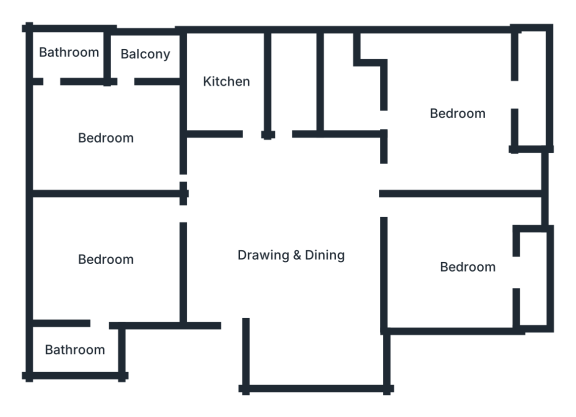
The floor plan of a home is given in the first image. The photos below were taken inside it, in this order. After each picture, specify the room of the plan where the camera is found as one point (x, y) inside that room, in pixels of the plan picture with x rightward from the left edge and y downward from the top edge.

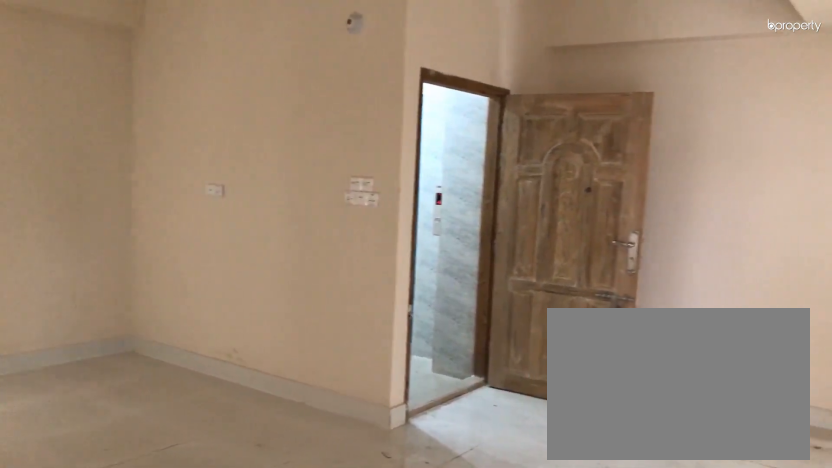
(298, 253)
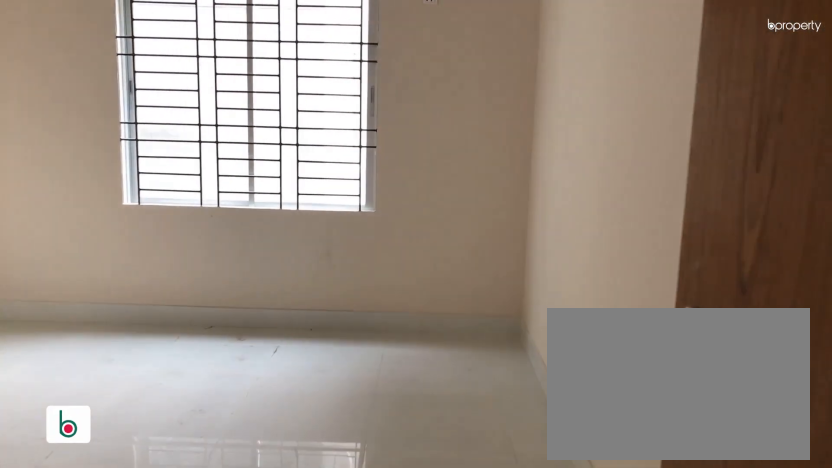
(106, 259)
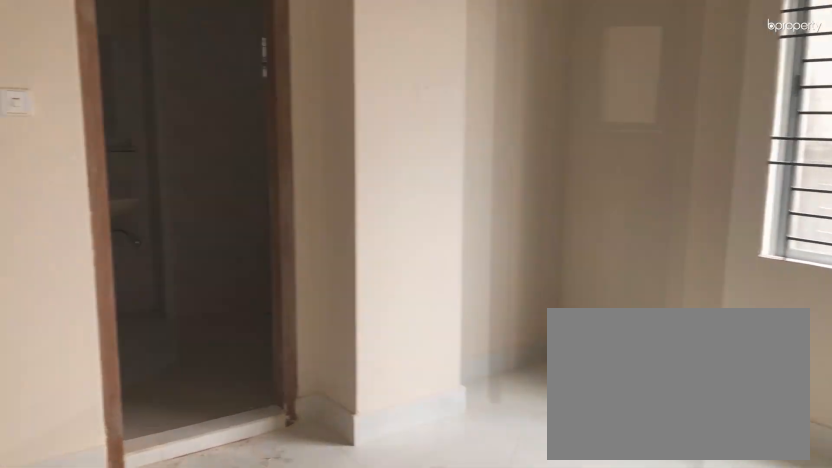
(106, 259)
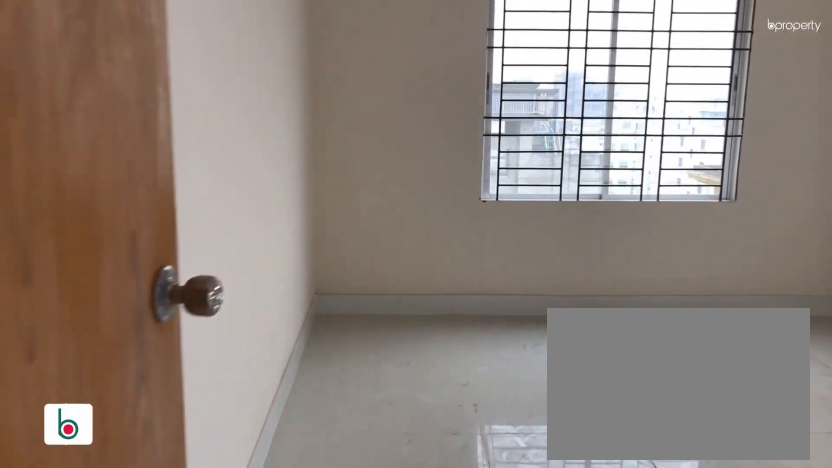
(107, 137)
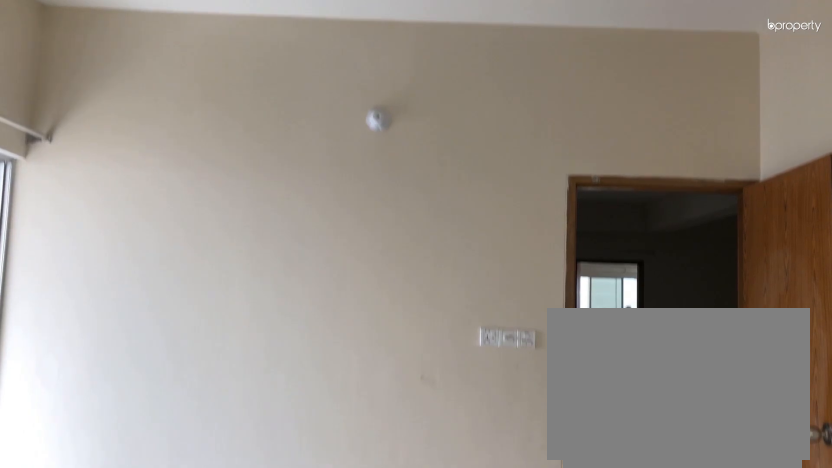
(107, 137)
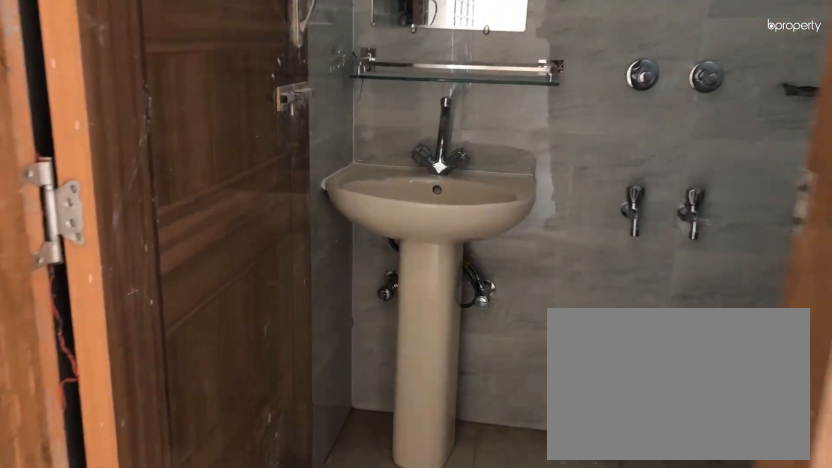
(70, 56)
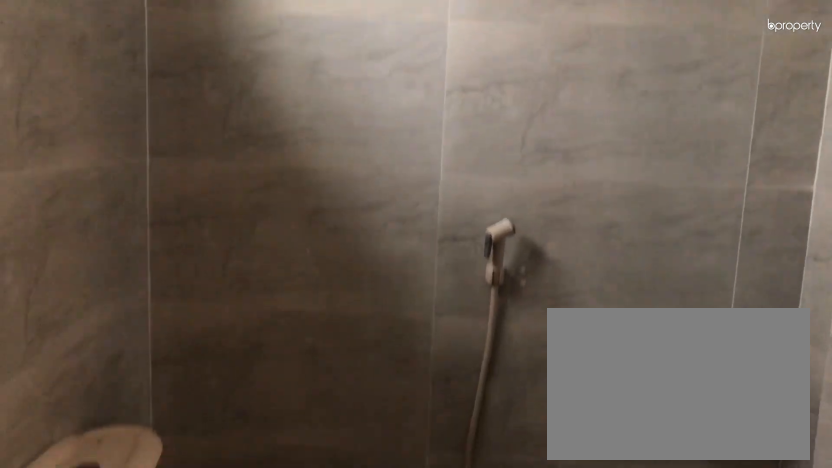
(70, 56)
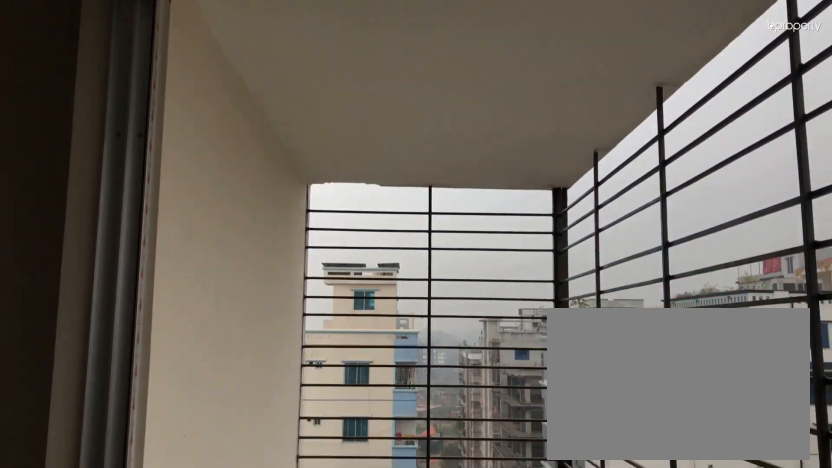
(533, 95)
